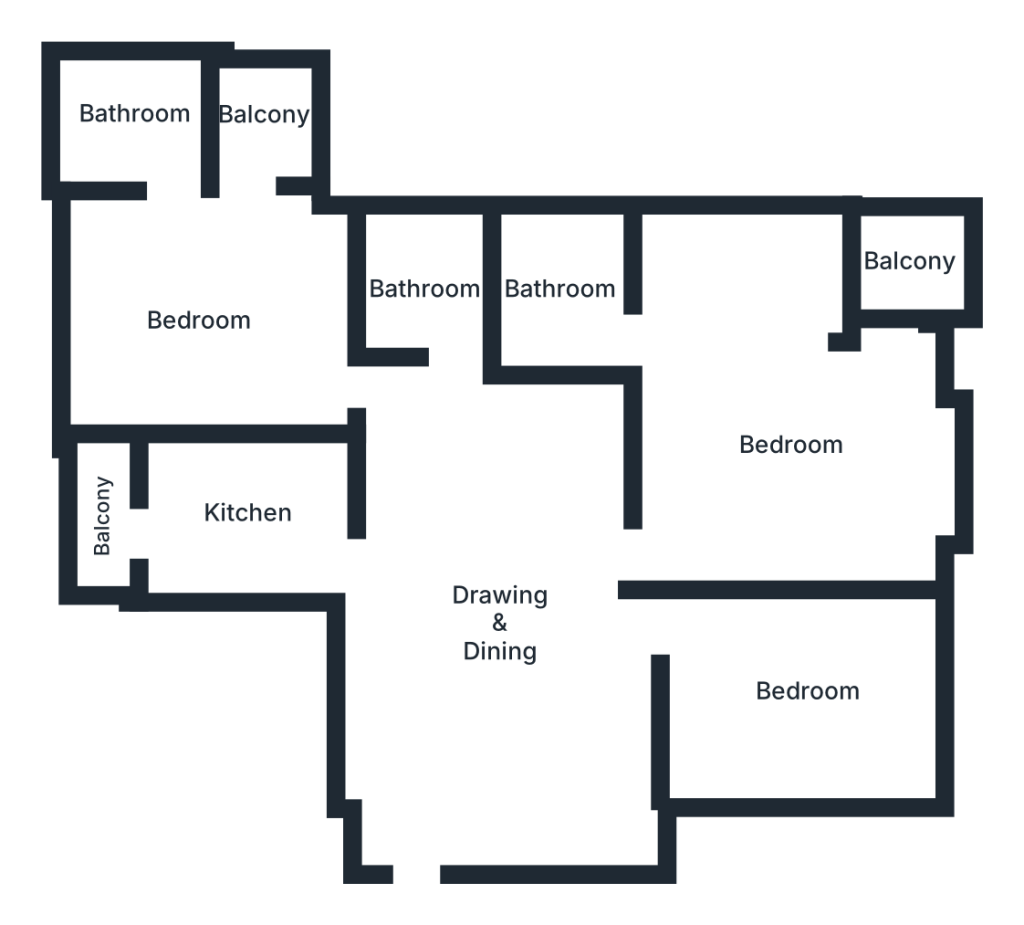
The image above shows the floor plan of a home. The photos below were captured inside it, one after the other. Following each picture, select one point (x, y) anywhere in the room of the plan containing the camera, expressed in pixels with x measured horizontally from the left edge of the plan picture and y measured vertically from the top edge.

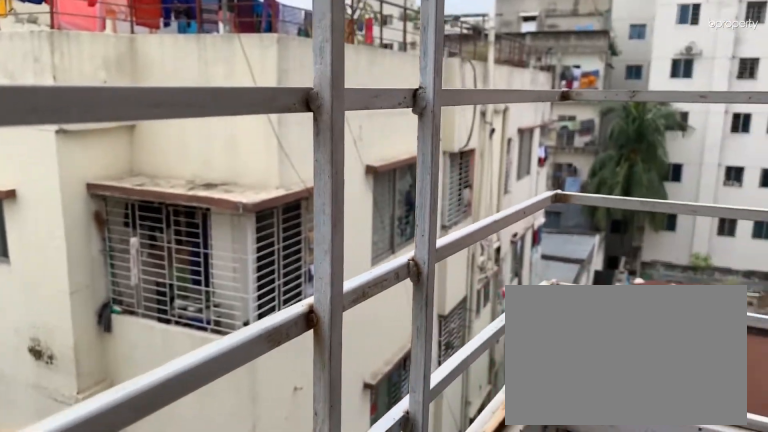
(907, 269)
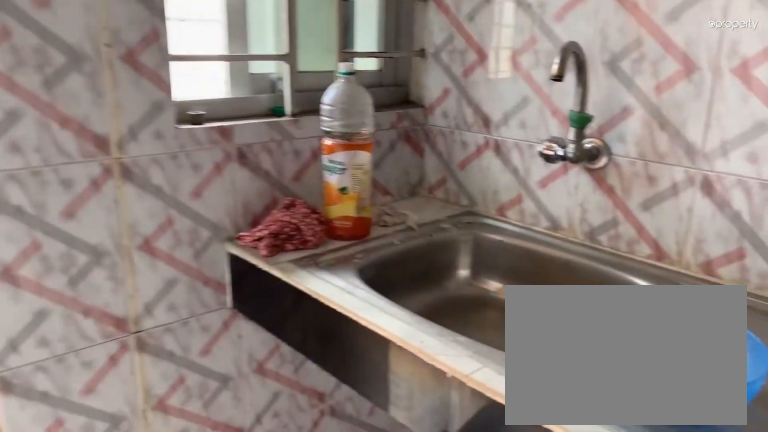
(245, 518)
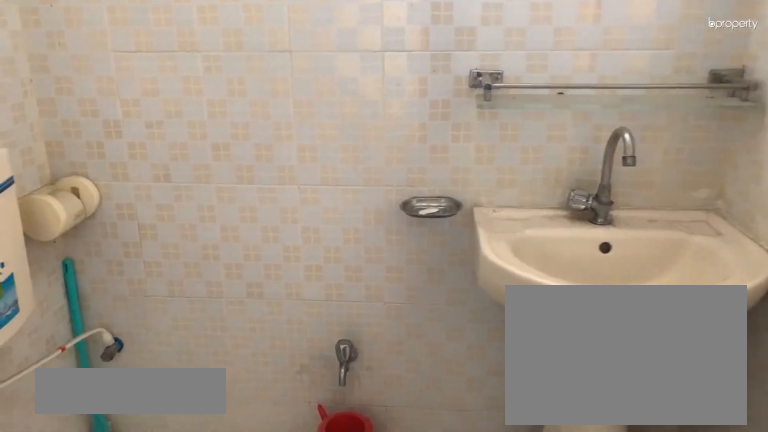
(444, 307)
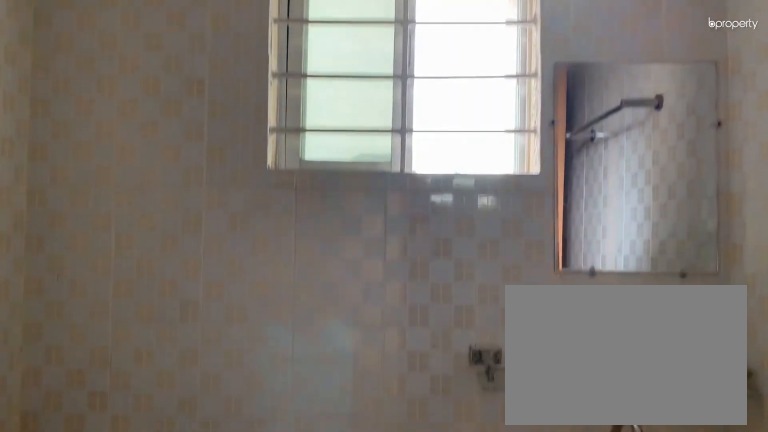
(444, 307)
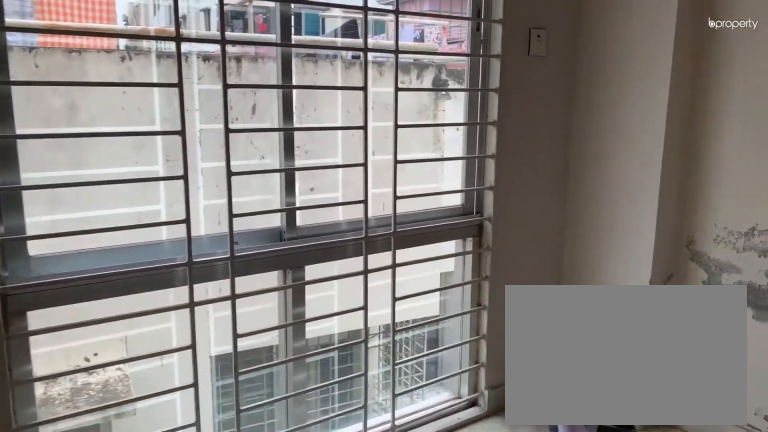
(204, 329)
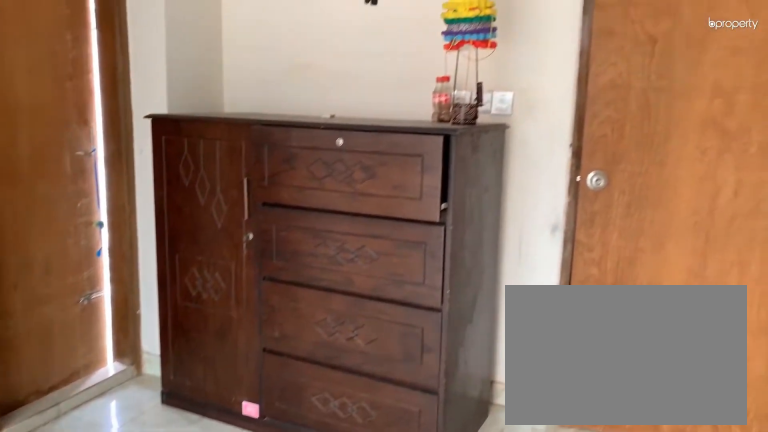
(203, 330)
